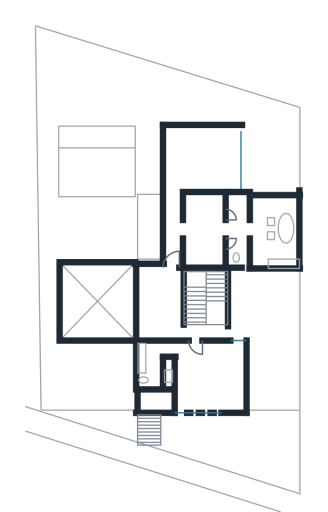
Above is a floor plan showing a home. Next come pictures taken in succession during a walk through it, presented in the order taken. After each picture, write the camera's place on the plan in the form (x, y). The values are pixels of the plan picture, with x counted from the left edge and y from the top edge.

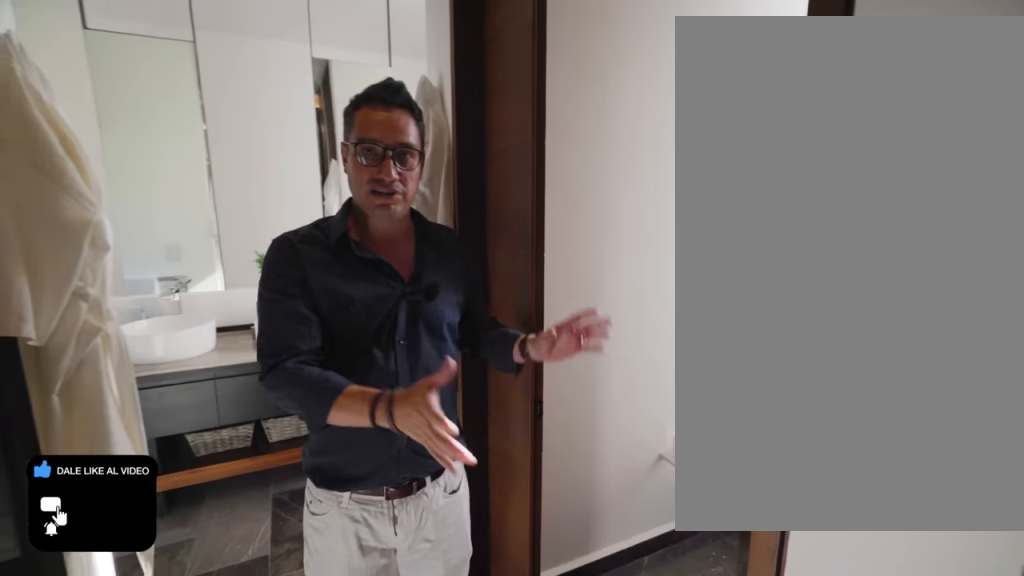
(234, 235)
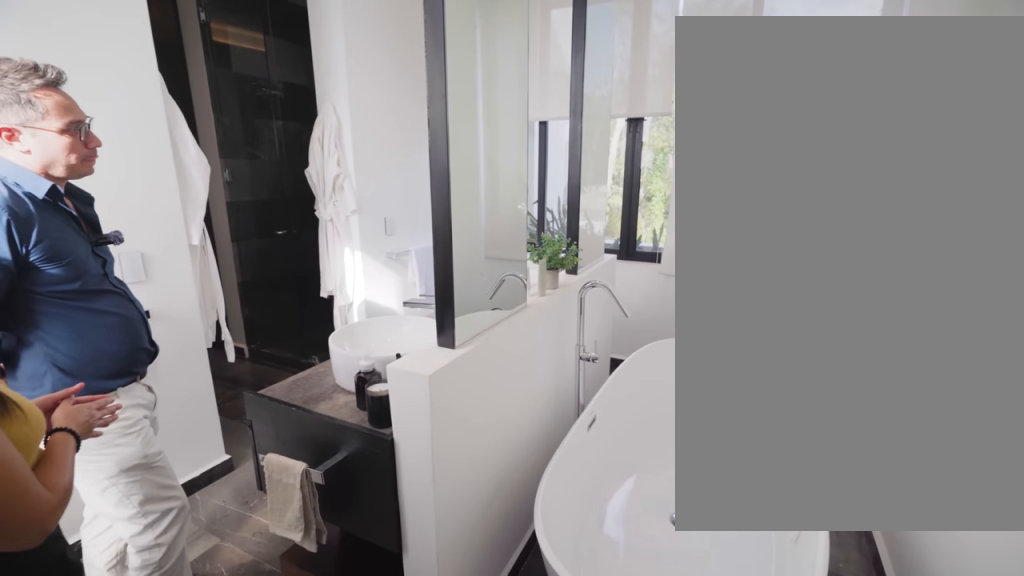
(283, 245)
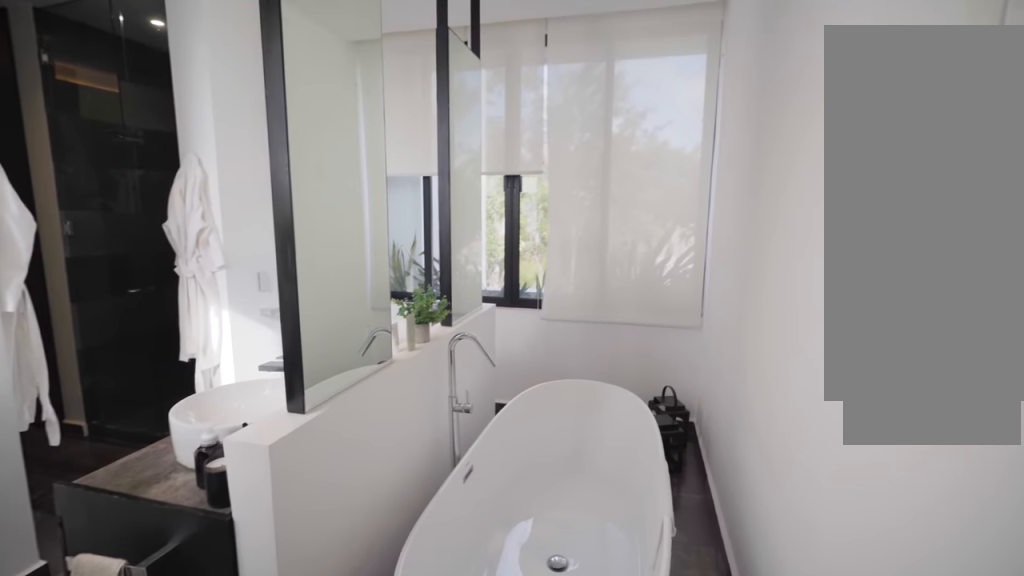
(283, 250)
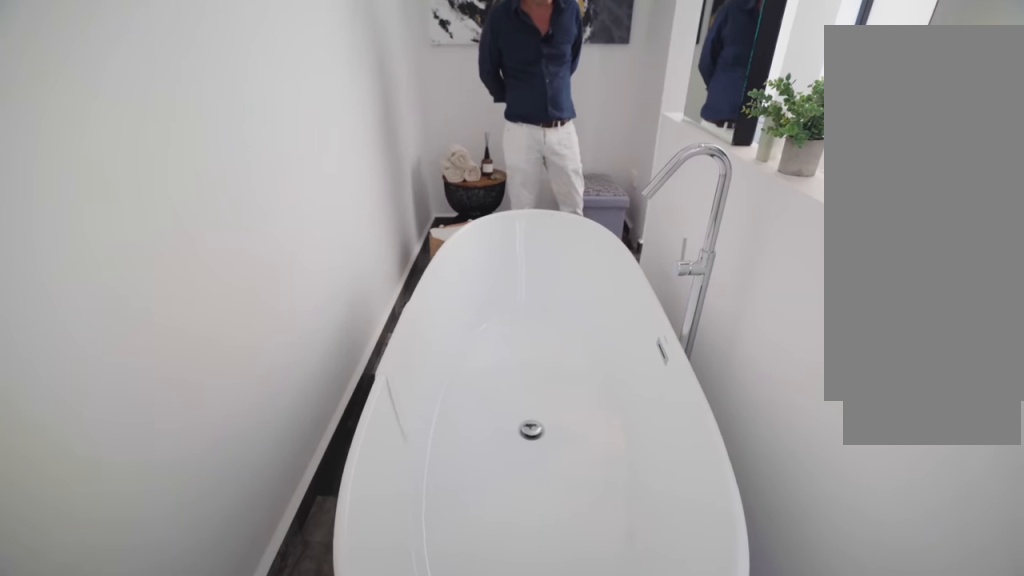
(282, 209)
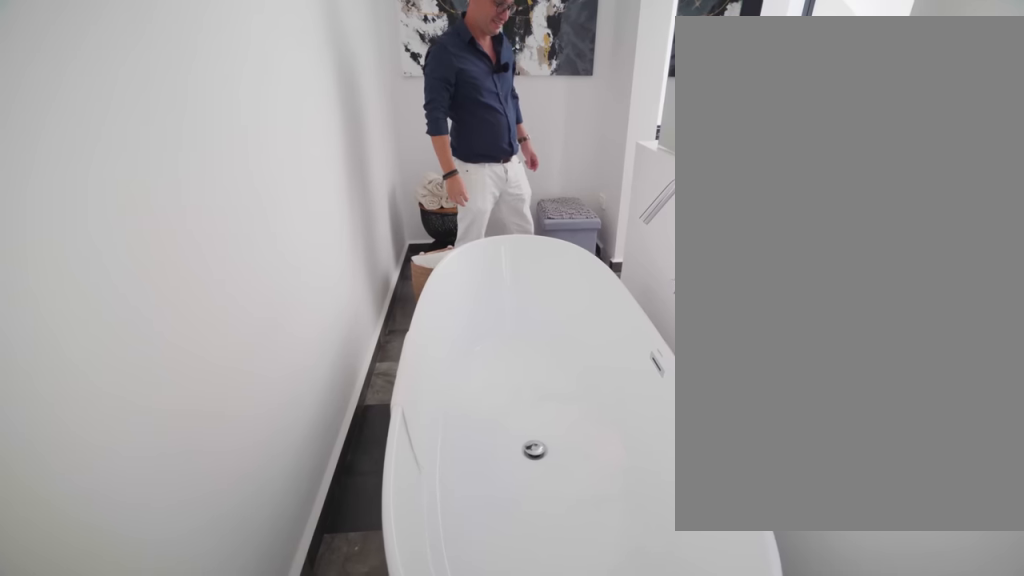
(282, 209)
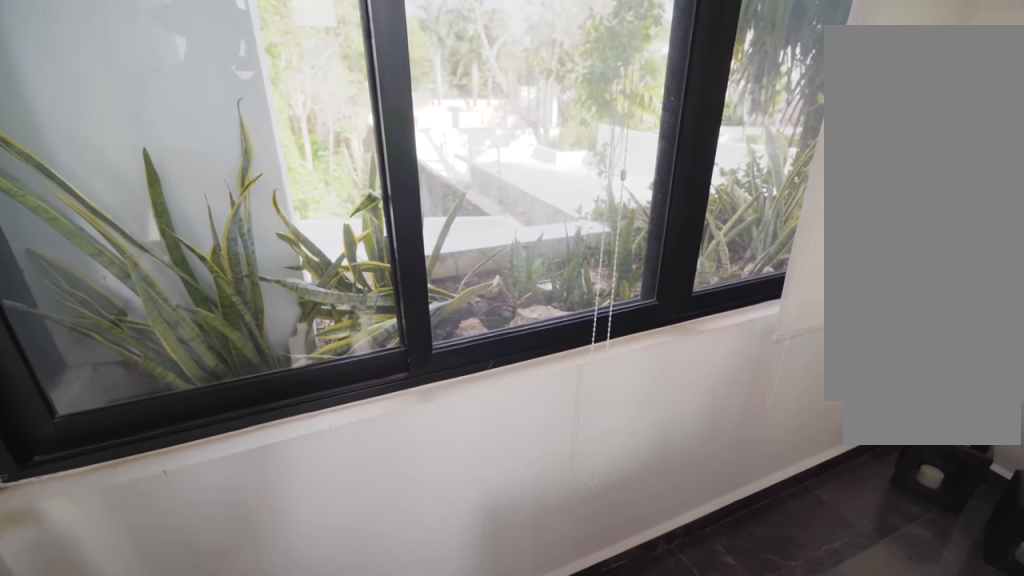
(259, 209)
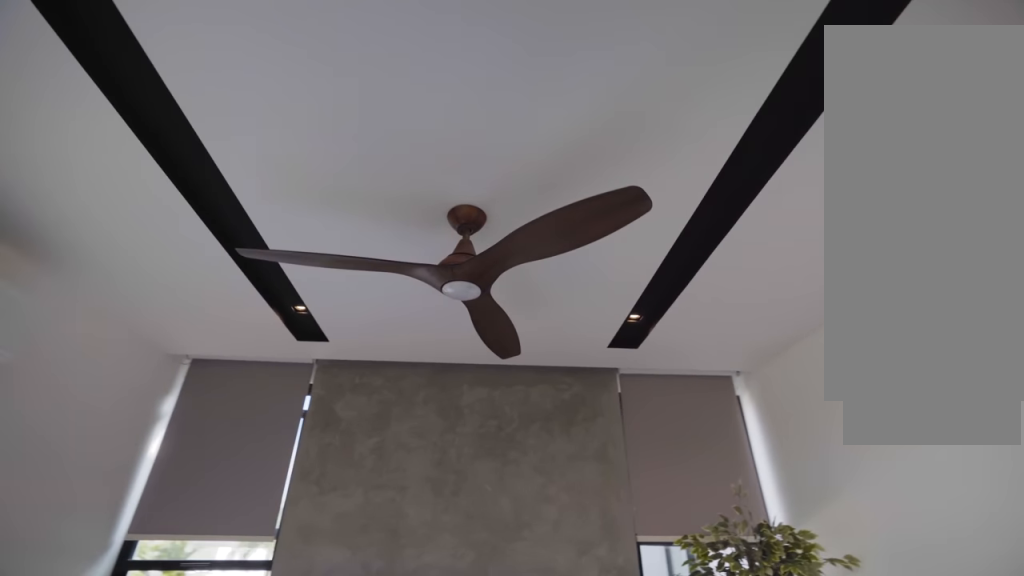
(182, 175)
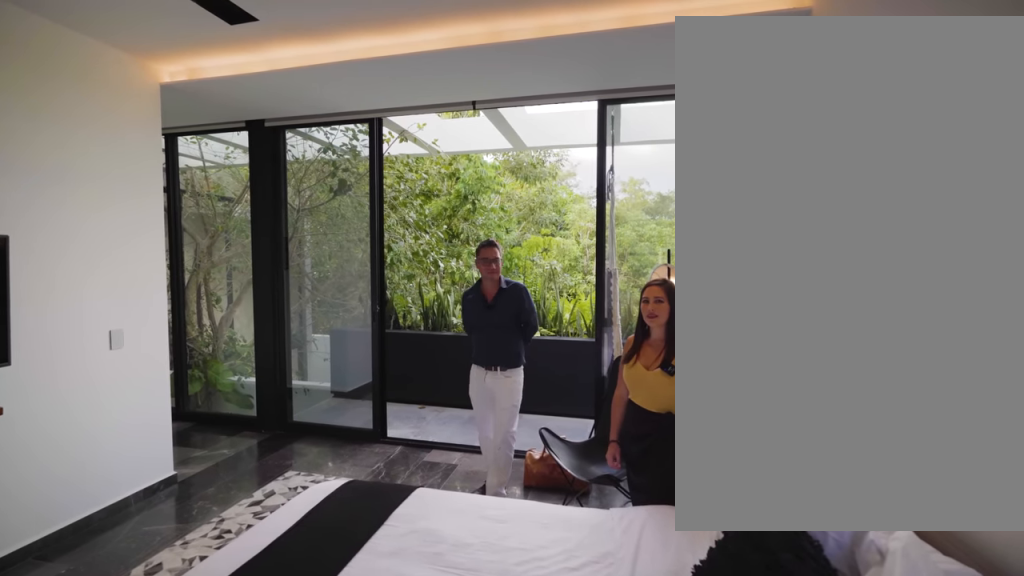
(233, 154)
